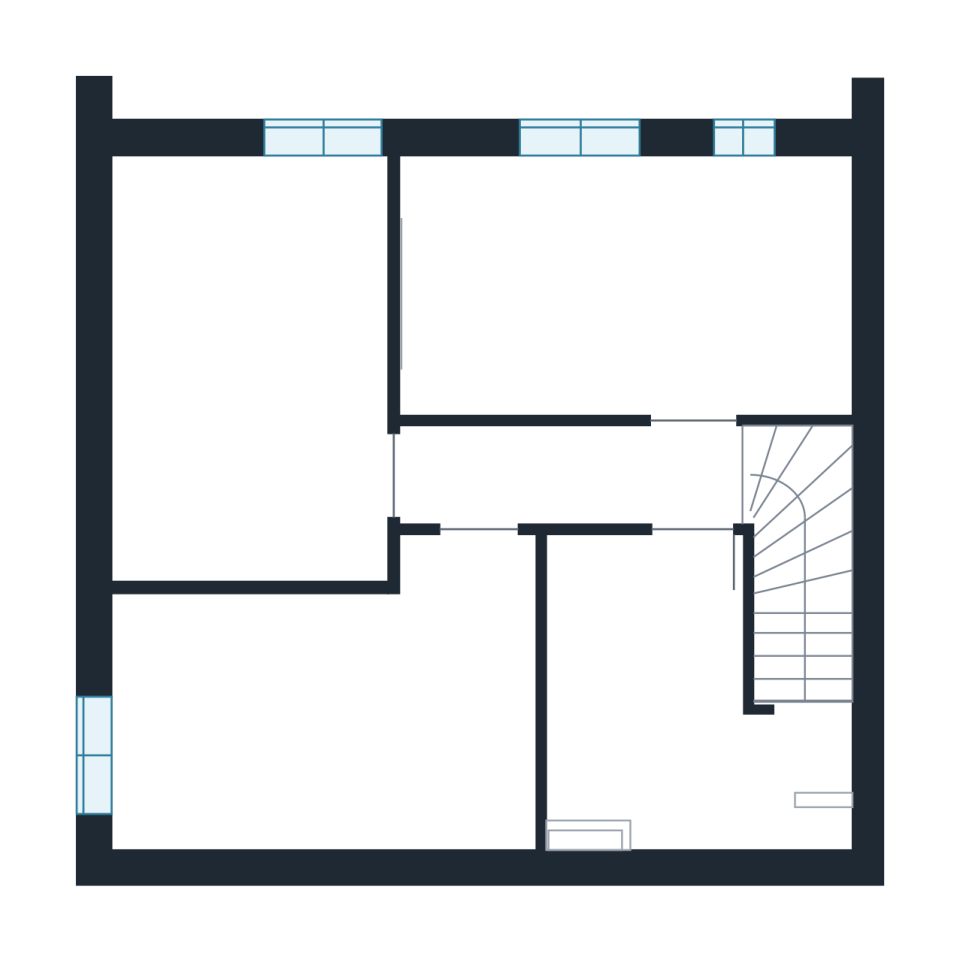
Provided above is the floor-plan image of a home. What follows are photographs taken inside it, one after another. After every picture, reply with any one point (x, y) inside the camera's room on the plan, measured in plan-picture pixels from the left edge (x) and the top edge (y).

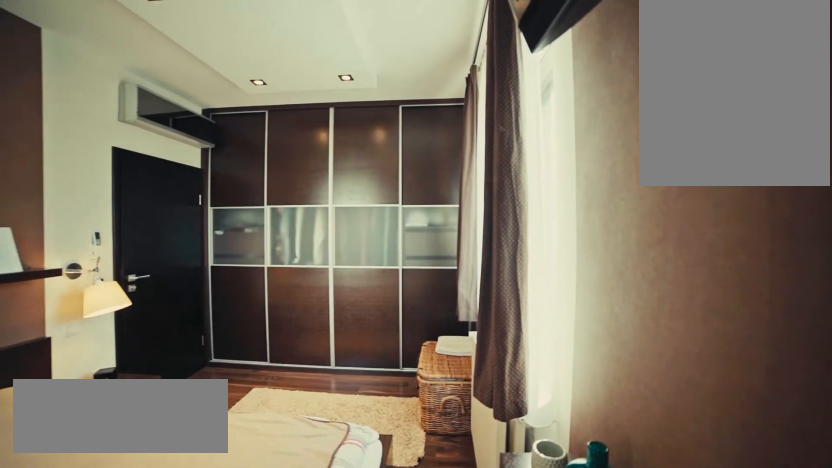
(162, 219)
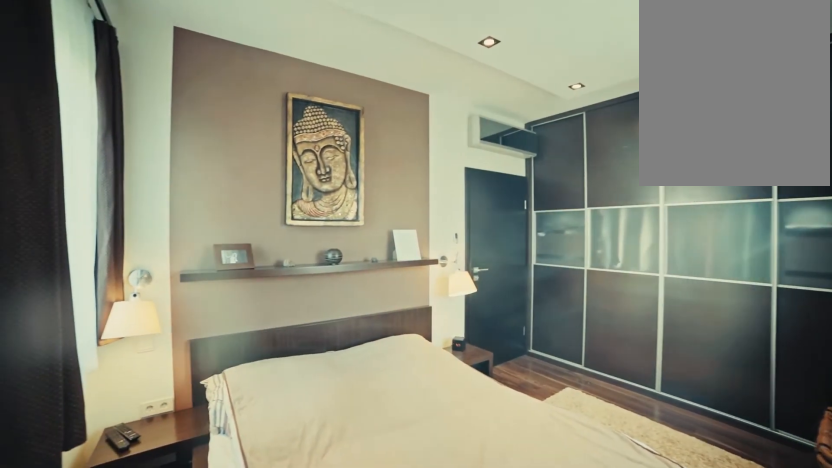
(162, 218)
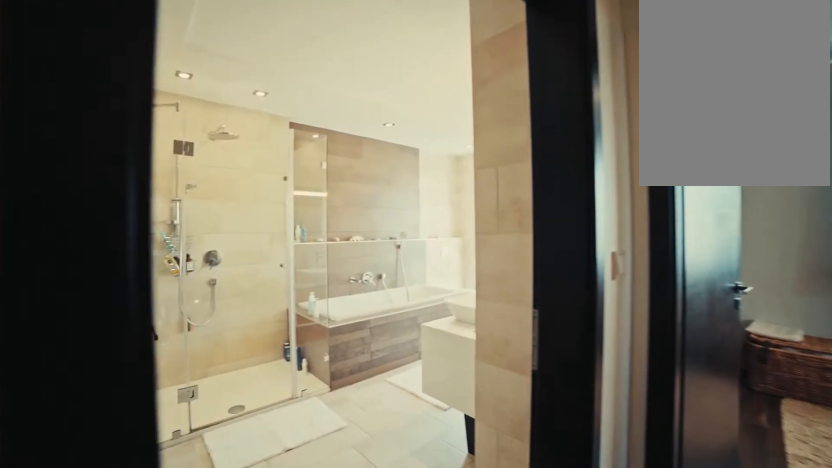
(486, 516)
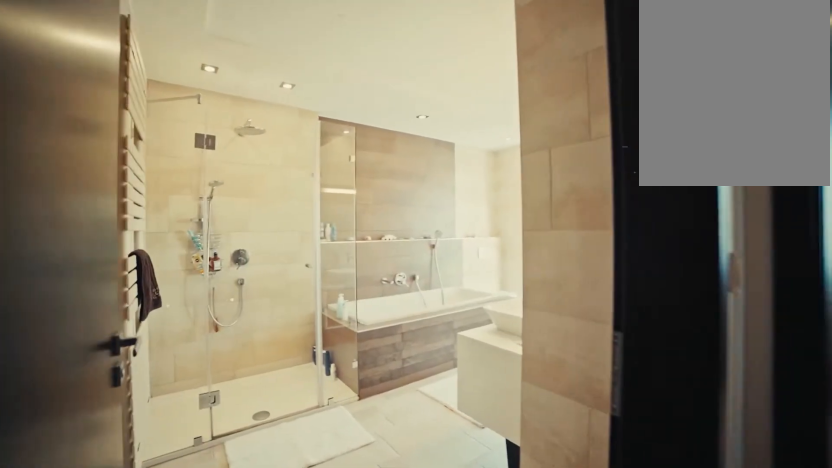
(474, 524)
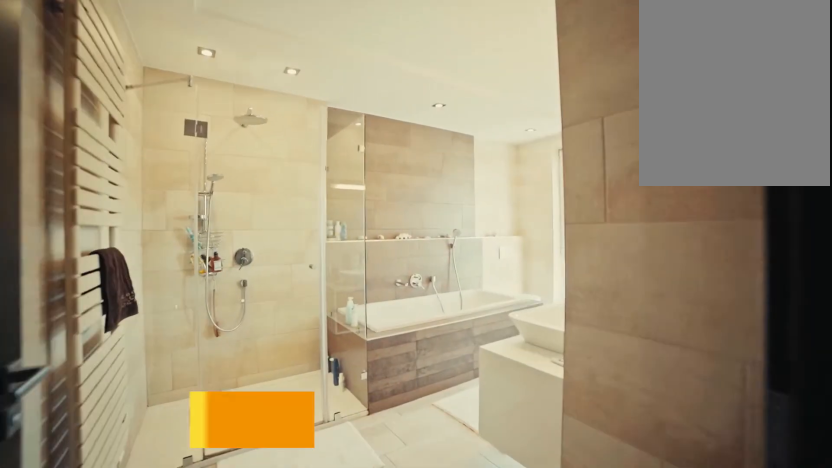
(463, 538)
